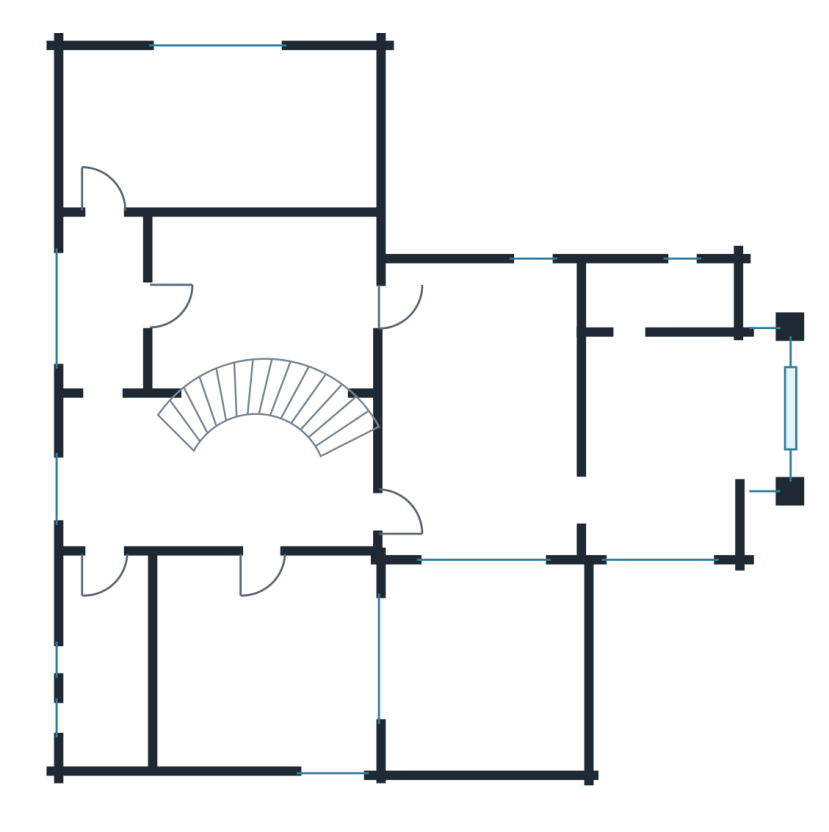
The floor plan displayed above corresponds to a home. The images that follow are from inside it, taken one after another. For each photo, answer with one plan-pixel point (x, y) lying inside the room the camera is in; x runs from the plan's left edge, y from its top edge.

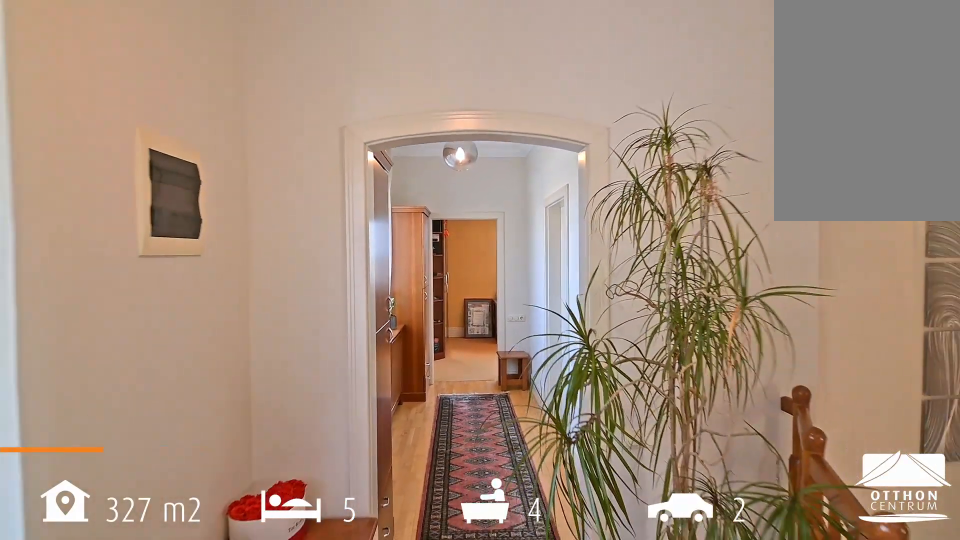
(117, 475)
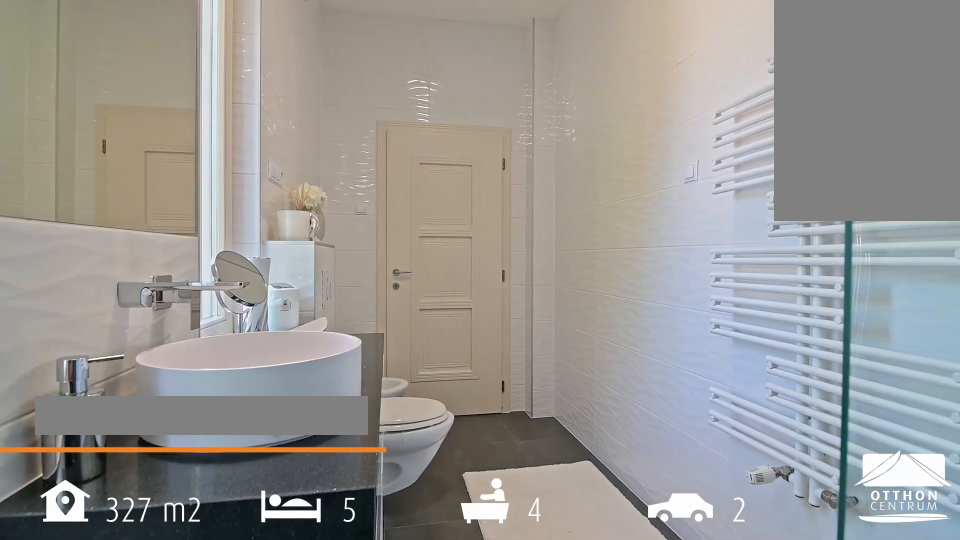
(110, 668)
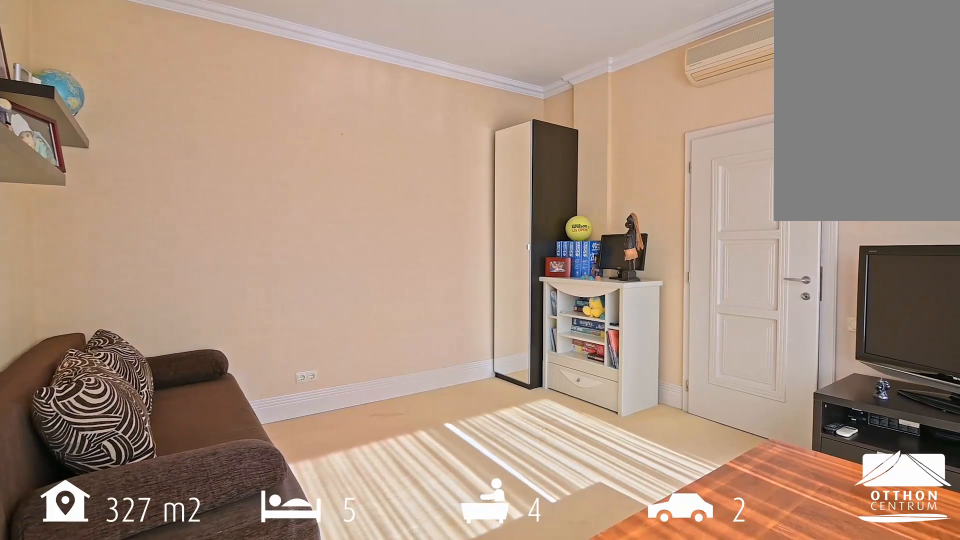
(261, 668)
